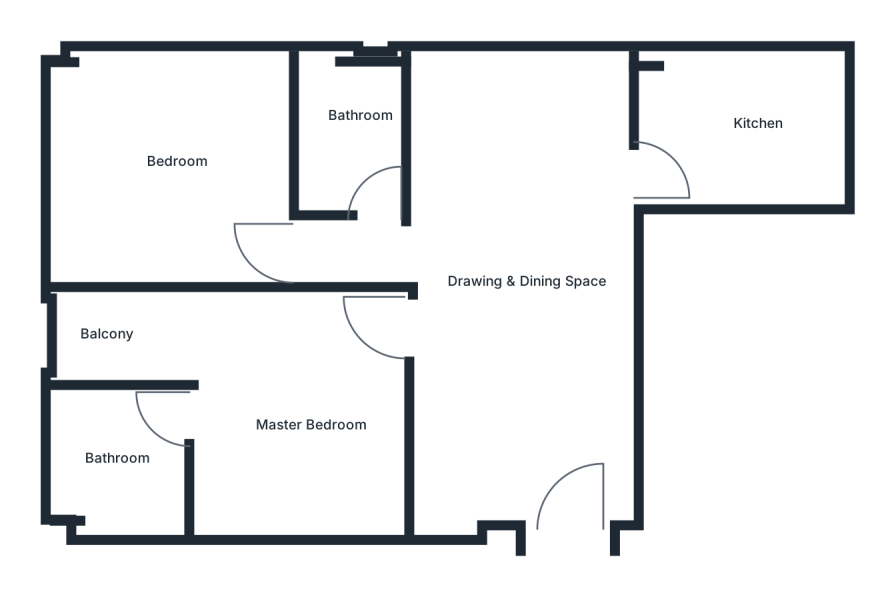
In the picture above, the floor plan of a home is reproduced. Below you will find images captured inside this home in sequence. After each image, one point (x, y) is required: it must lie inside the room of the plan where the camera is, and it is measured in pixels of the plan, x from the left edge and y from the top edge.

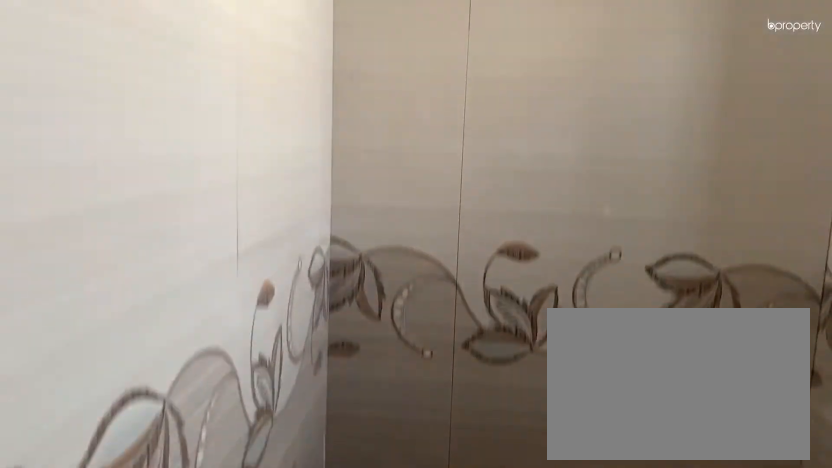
(120, 459)
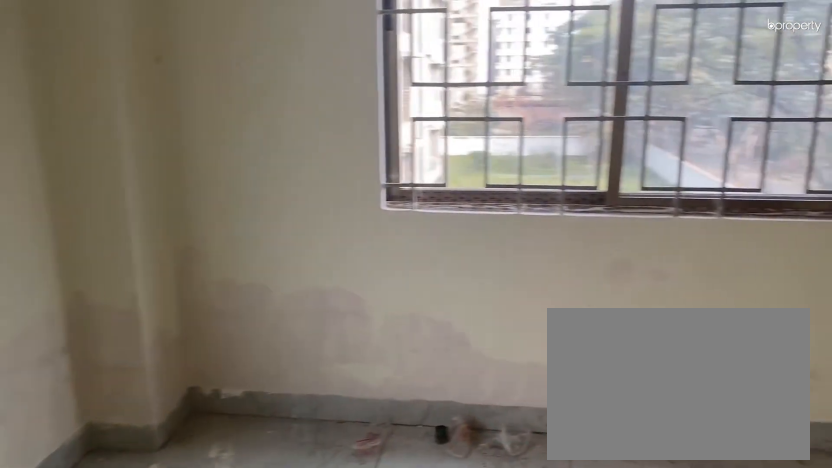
(168, 147)
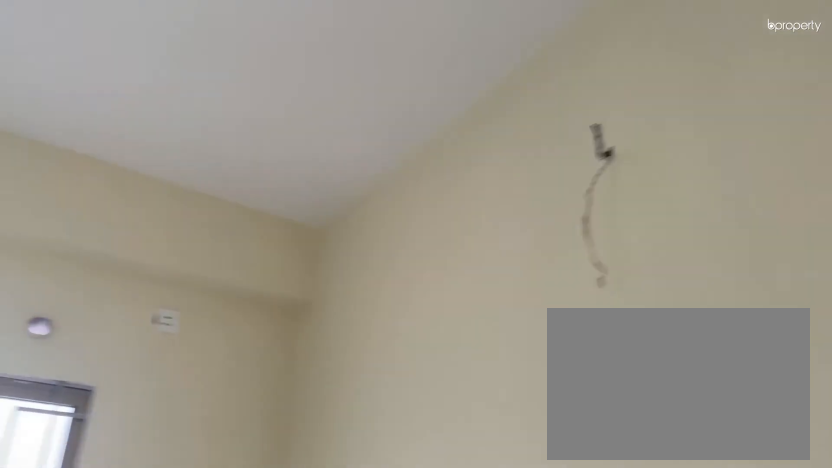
(168, 147)
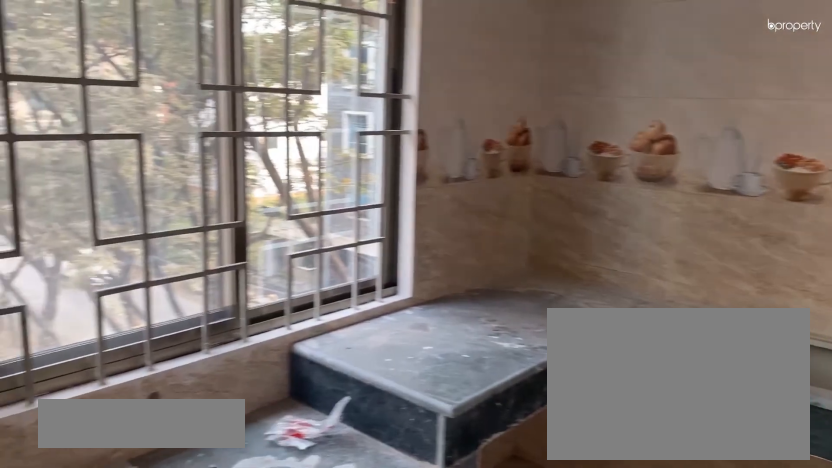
(732, 144)
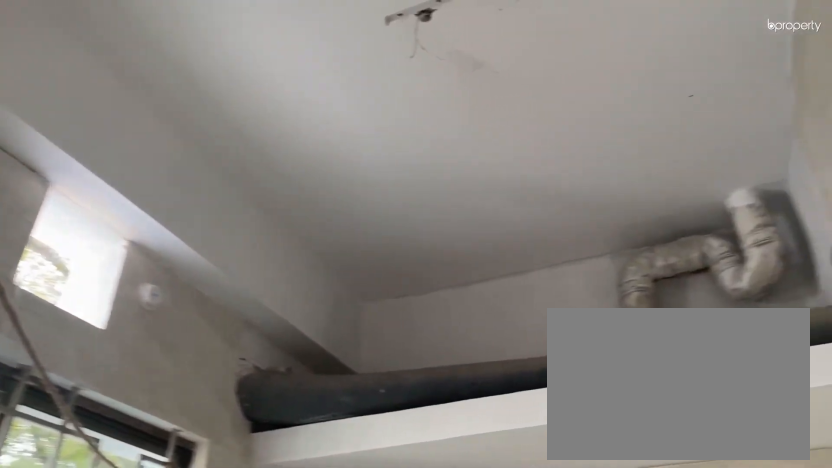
(732, 144)
